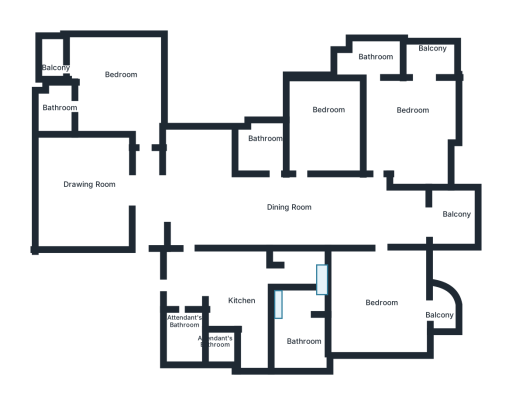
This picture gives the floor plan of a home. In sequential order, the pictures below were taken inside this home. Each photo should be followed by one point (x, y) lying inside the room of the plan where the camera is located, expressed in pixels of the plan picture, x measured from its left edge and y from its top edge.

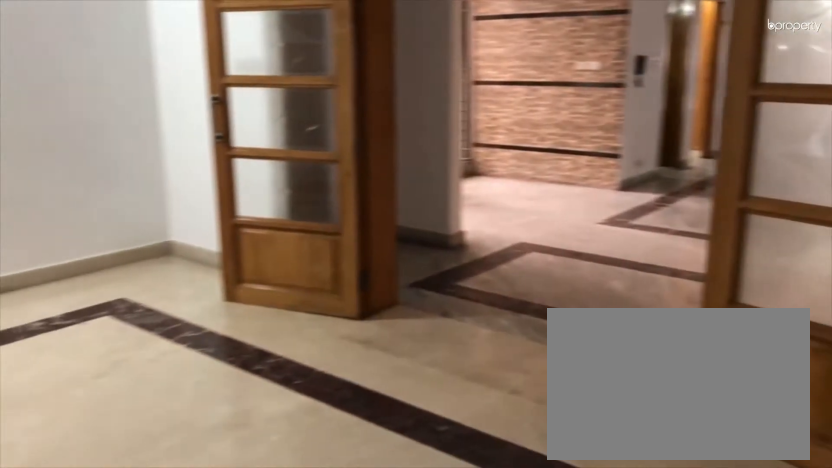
(79, 190)
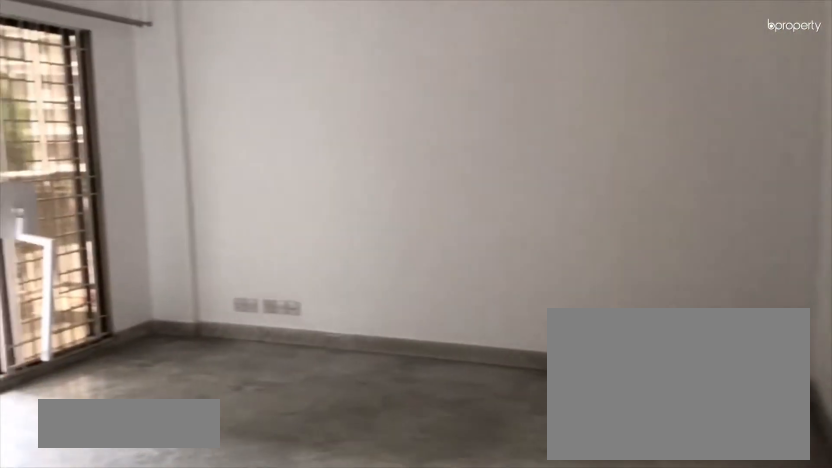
(107, 85)
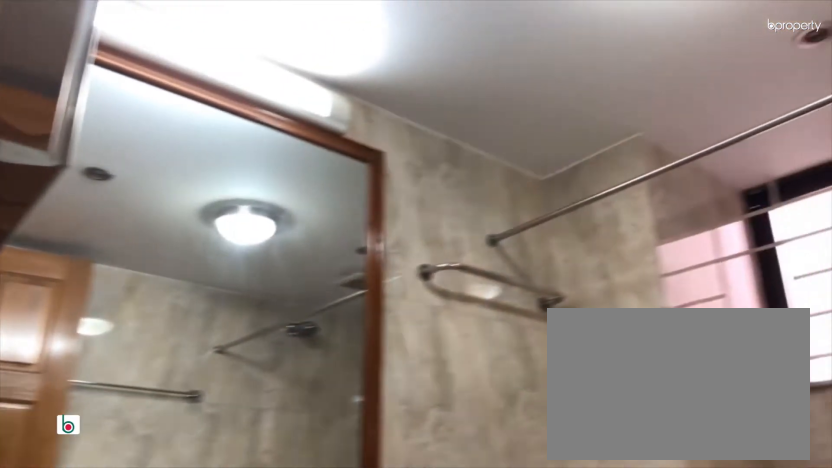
(263, 145)
